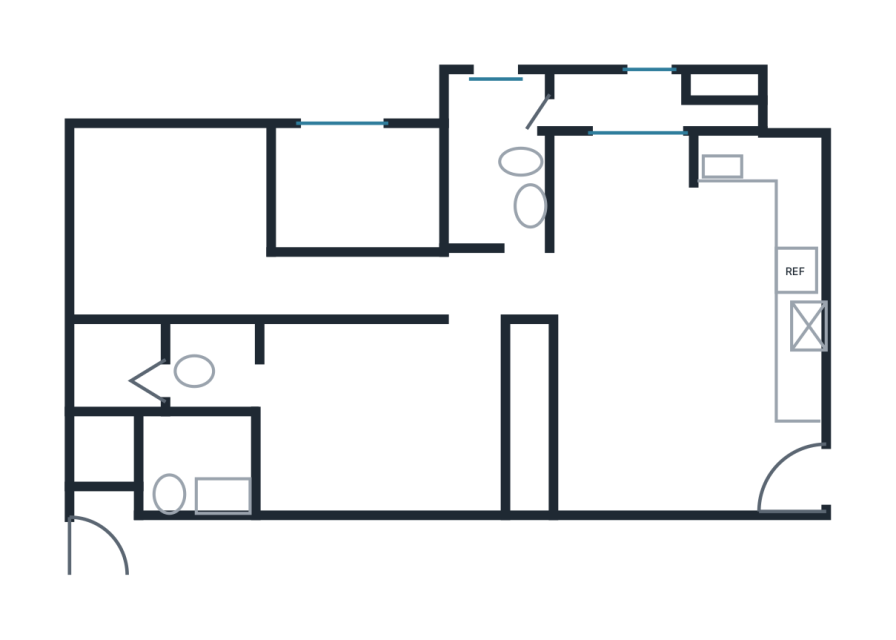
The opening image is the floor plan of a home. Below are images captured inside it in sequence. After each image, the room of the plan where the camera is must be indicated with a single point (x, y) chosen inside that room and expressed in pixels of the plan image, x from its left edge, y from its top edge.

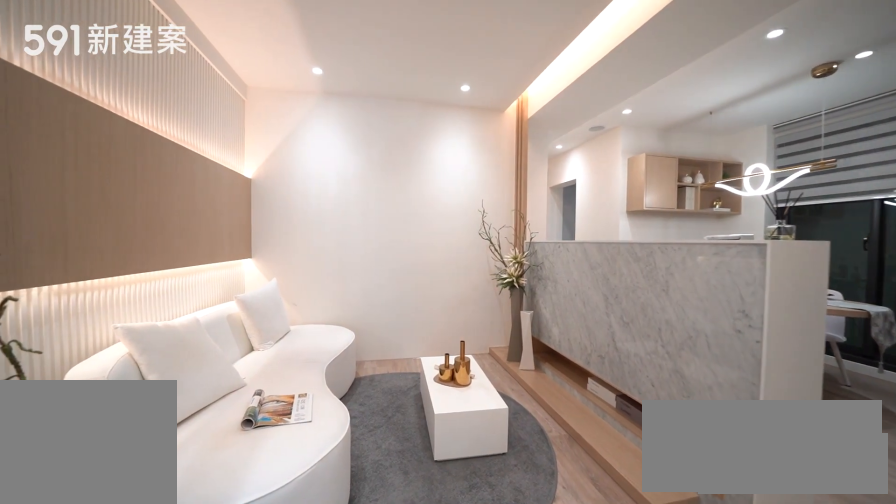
(689, 423)
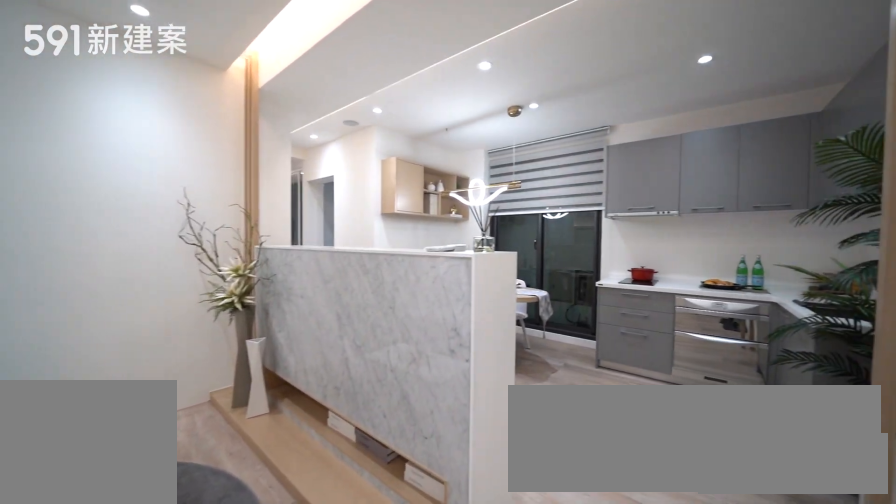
(689, 423)
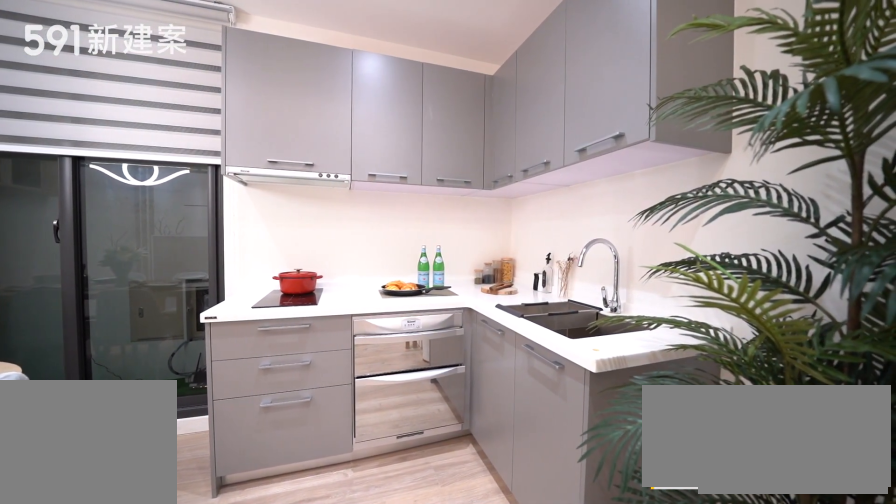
(757, 211)
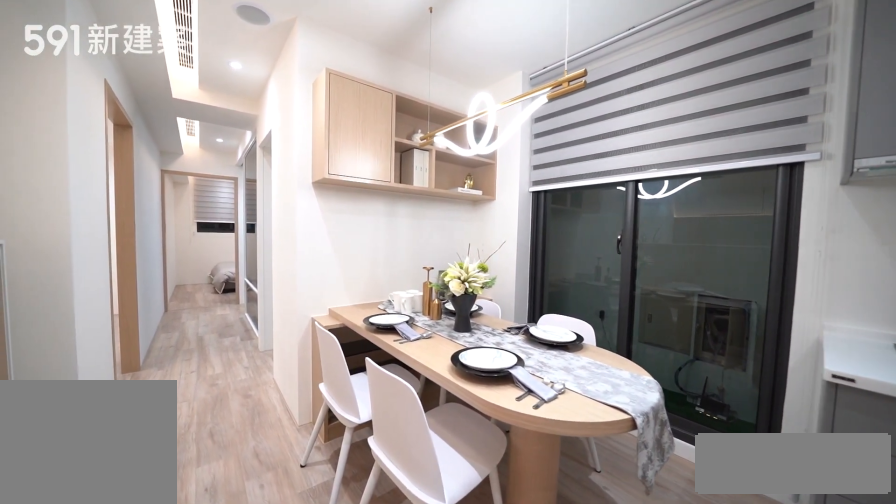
(618, 218)
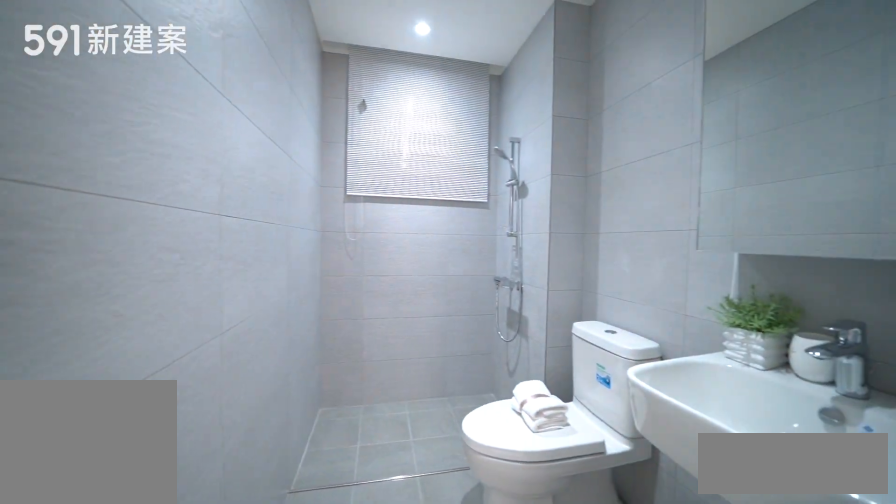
(493, 155)
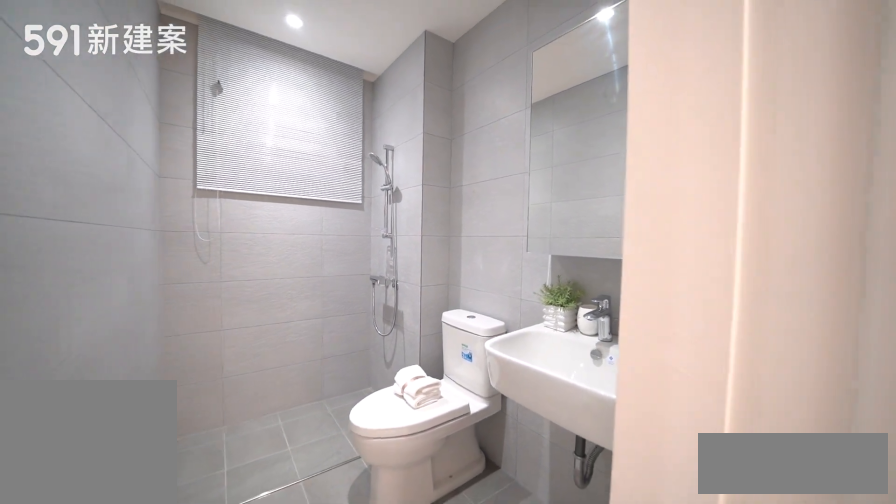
(493, 155)
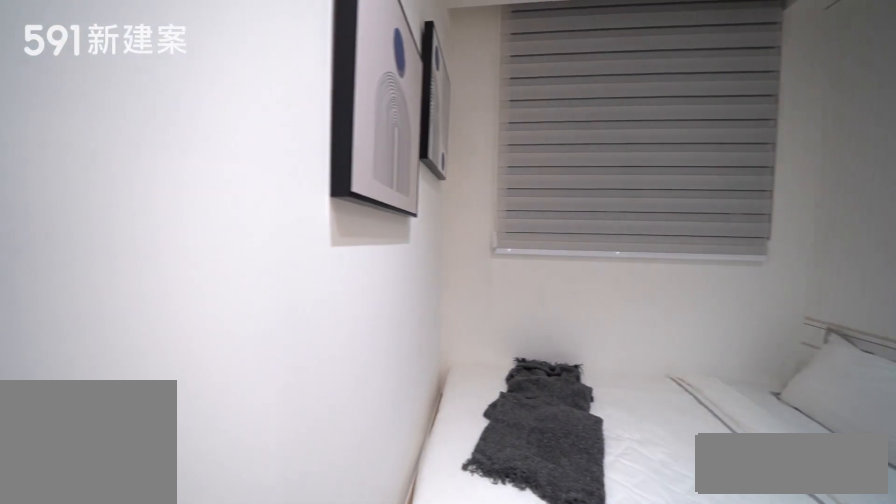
(357, 190)
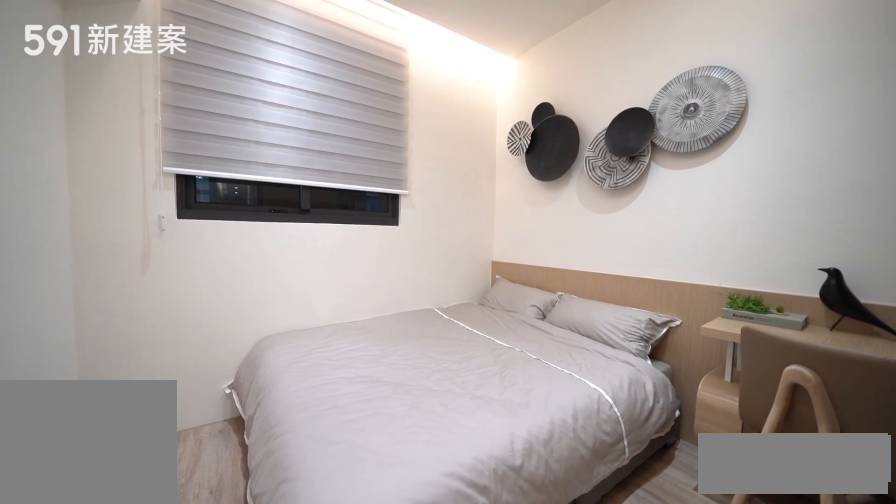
(168, 216)
